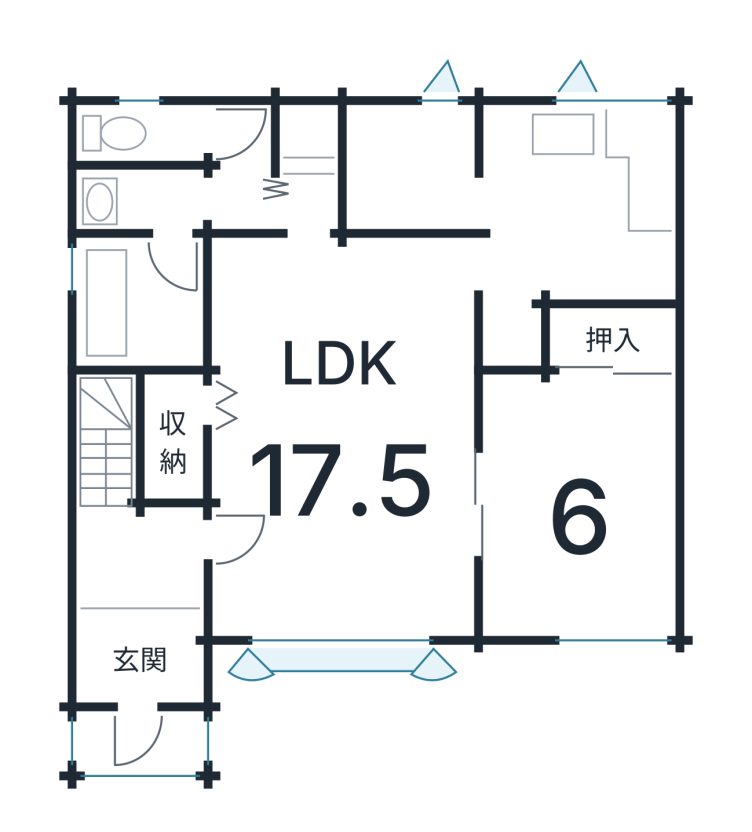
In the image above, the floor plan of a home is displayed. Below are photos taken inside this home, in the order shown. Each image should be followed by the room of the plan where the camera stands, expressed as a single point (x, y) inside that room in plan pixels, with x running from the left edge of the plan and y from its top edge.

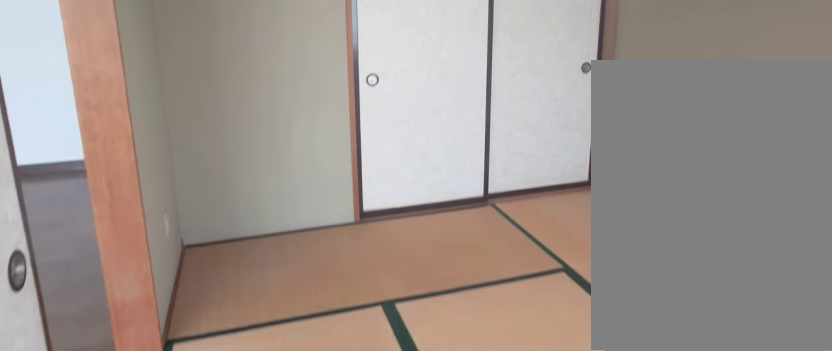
(572, 511)
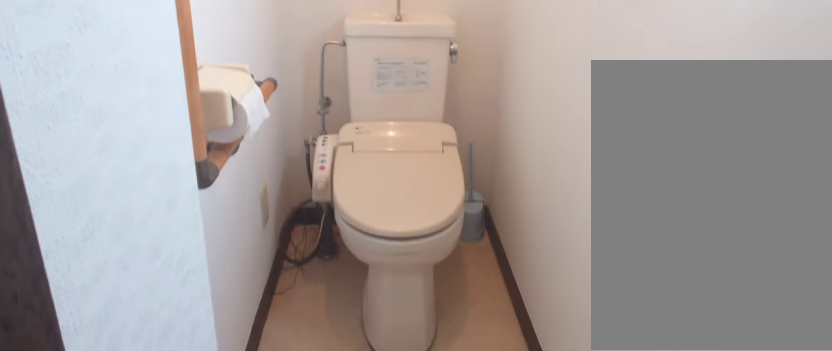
(144, 130)
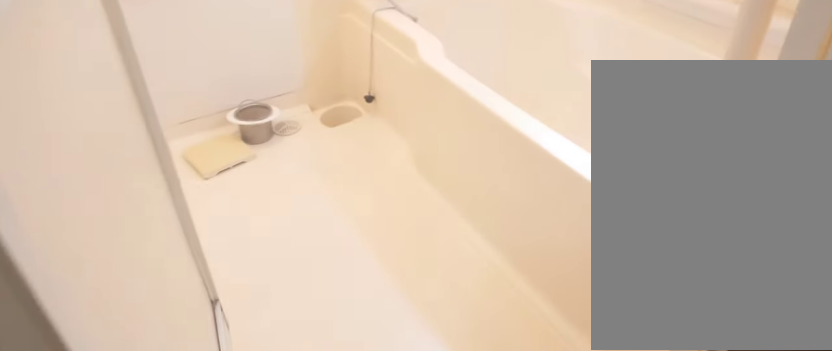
(117, 254)
